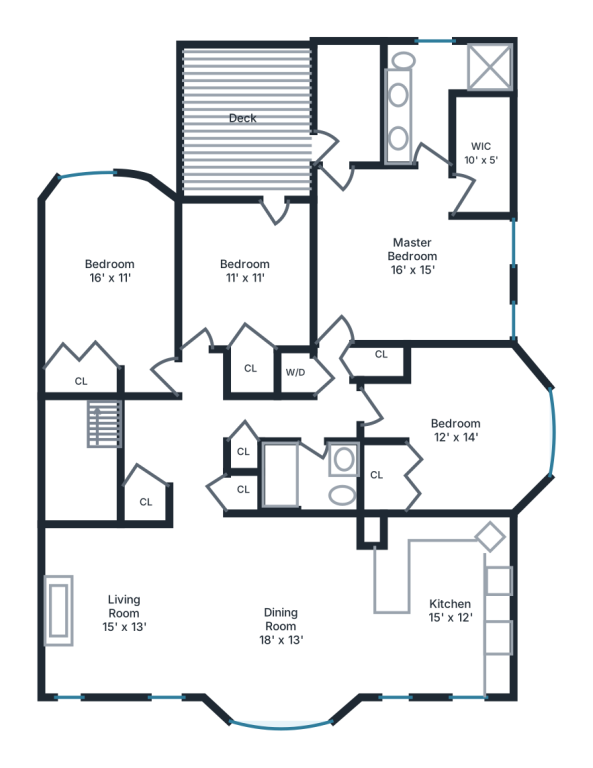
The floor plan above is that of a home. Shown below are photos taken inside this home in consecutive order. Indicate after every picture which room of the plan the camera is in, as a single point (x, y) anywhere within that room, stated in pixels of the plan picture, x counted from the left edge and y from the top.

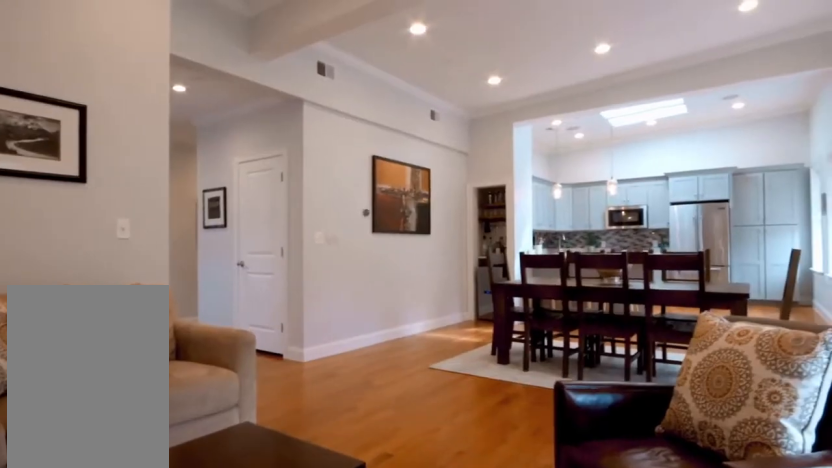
(142, 609)
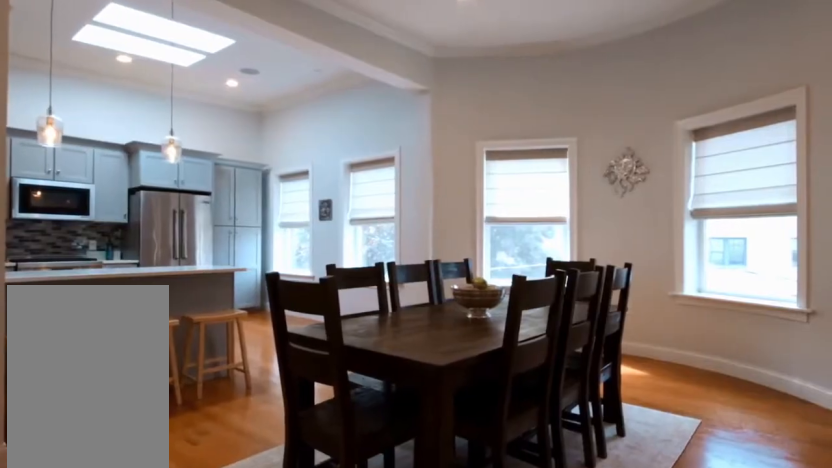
(292, 618)
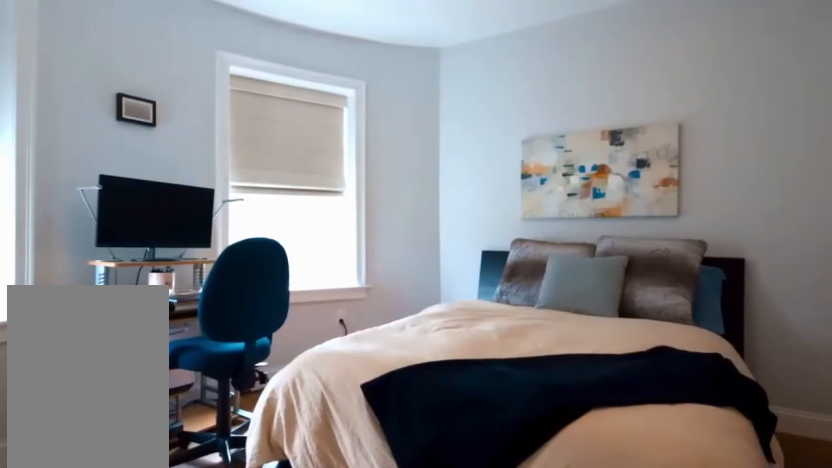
(463, 429)
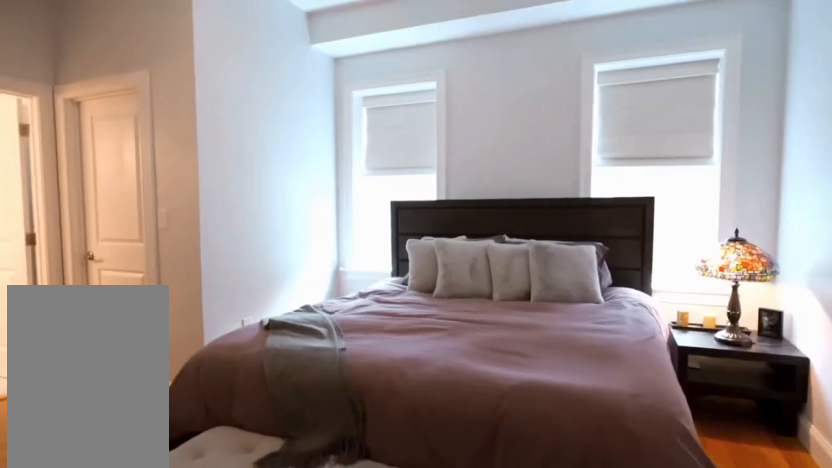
(410, 257)
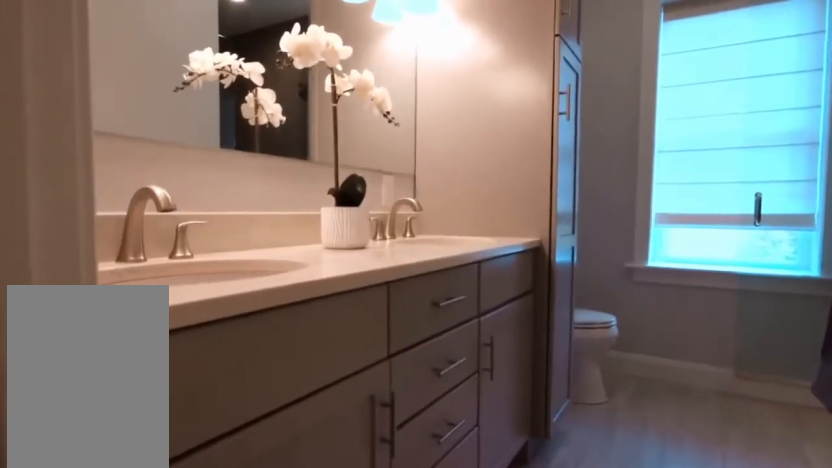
(431, 93)
